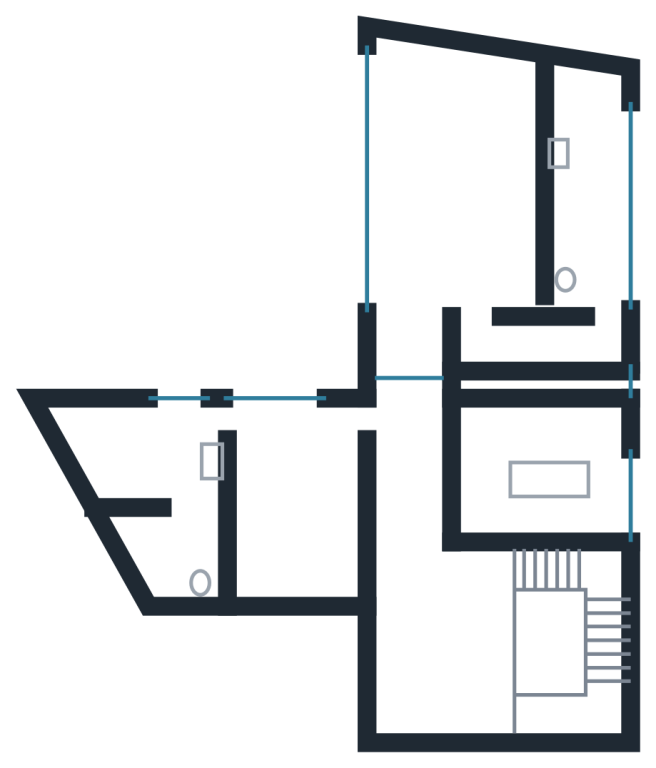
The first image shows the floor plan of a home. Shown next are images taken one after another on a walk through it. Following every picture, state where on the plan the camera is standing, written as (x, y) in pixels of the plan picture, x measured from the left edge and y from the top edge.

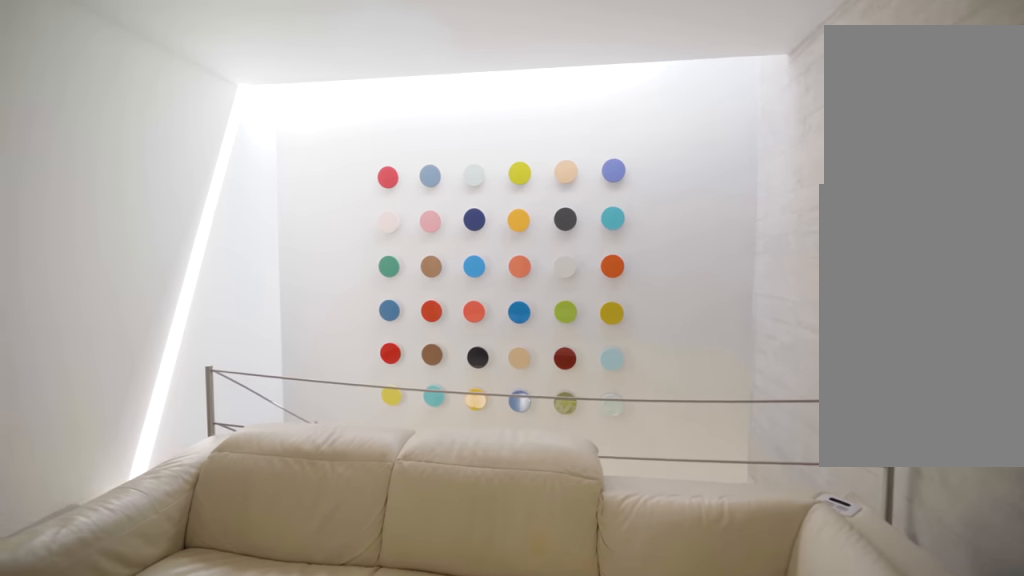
(427, 648)
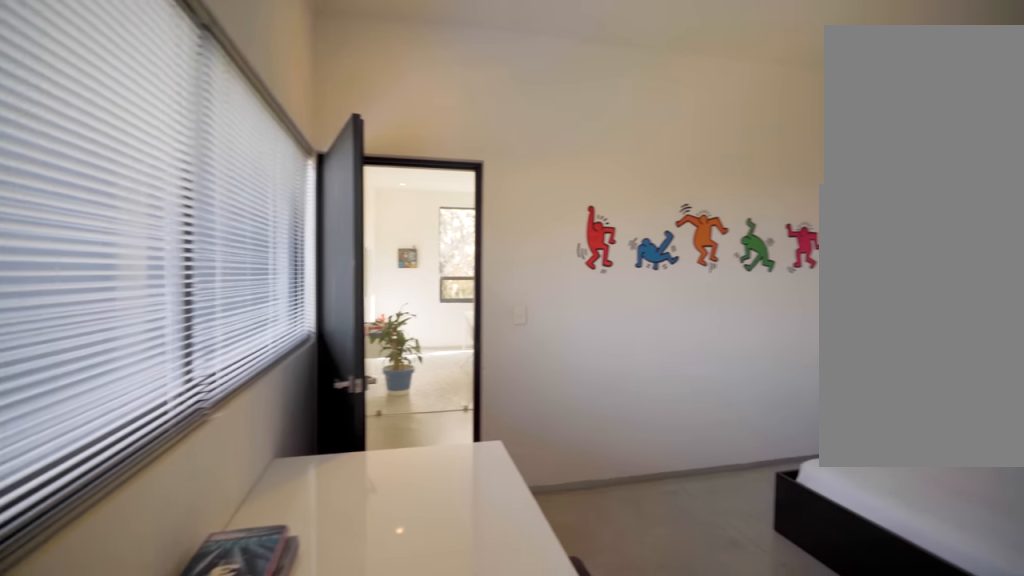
(177, 434)
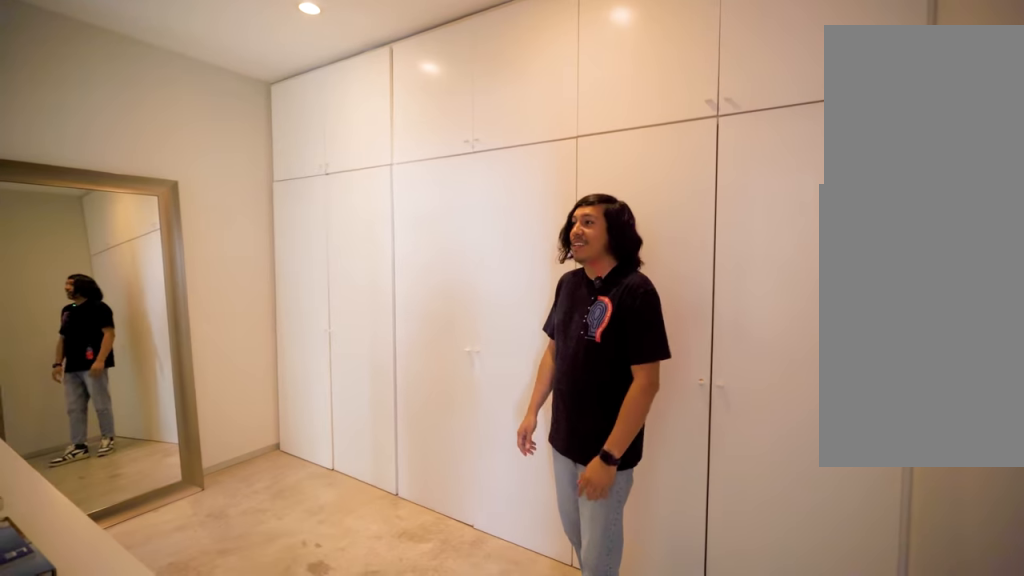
(472, 301)
